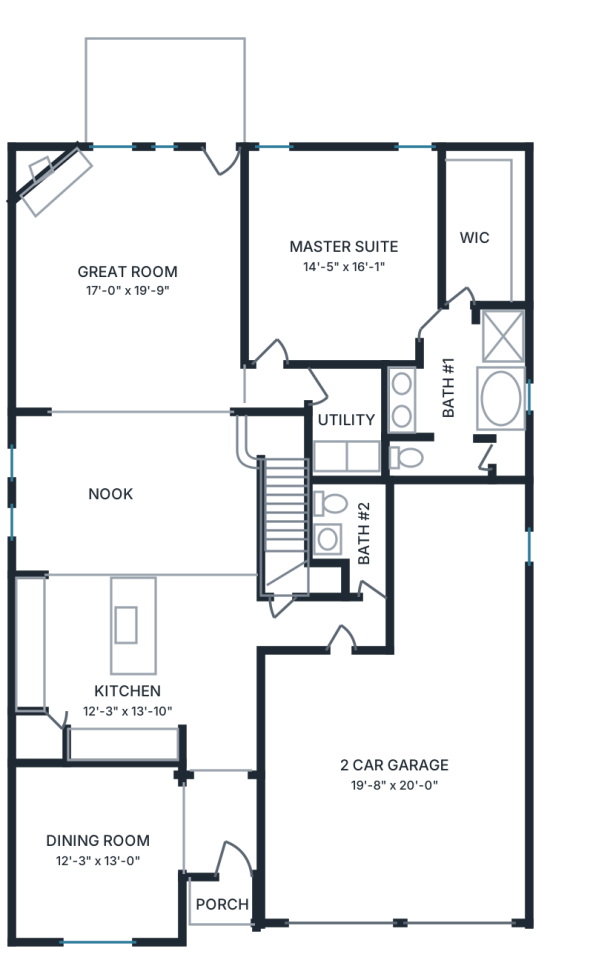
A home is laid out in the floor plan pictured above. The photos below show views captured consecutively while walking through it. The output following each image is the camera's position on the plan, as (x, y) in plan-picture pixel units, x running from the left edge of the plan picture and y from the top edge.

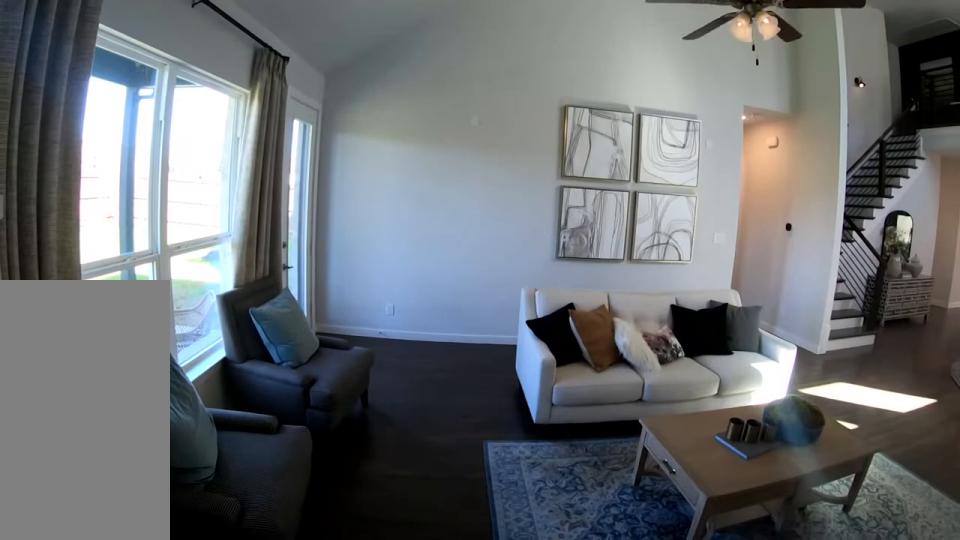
(66, 205)
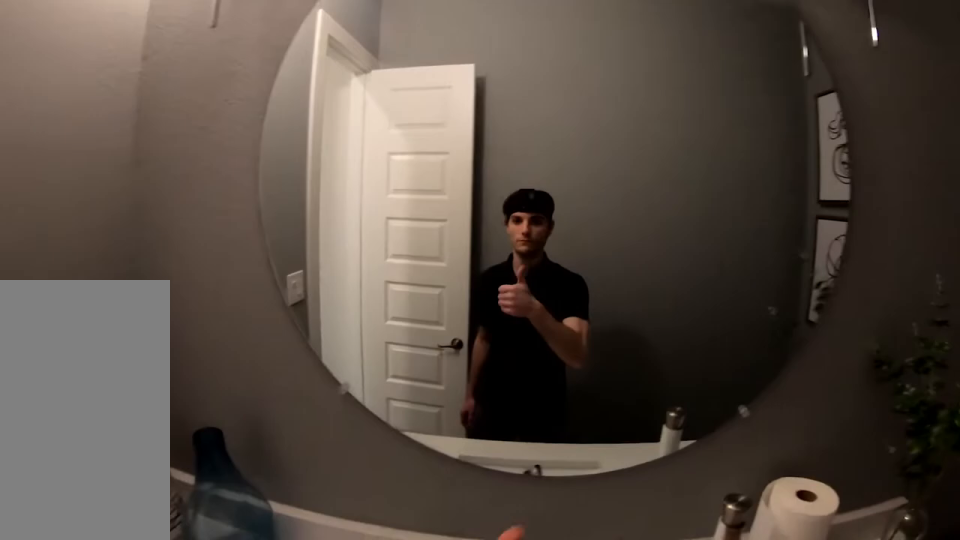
(349, 556)
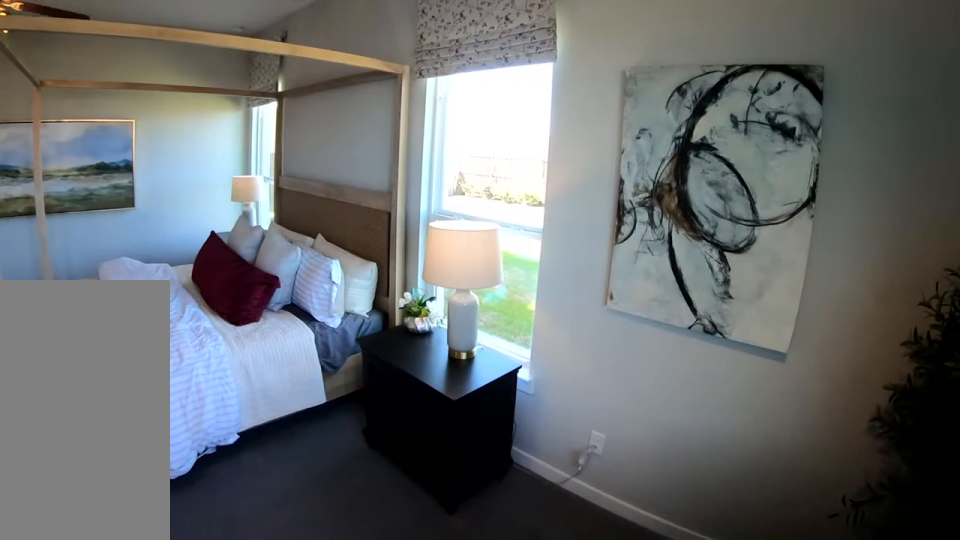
(417, 288)
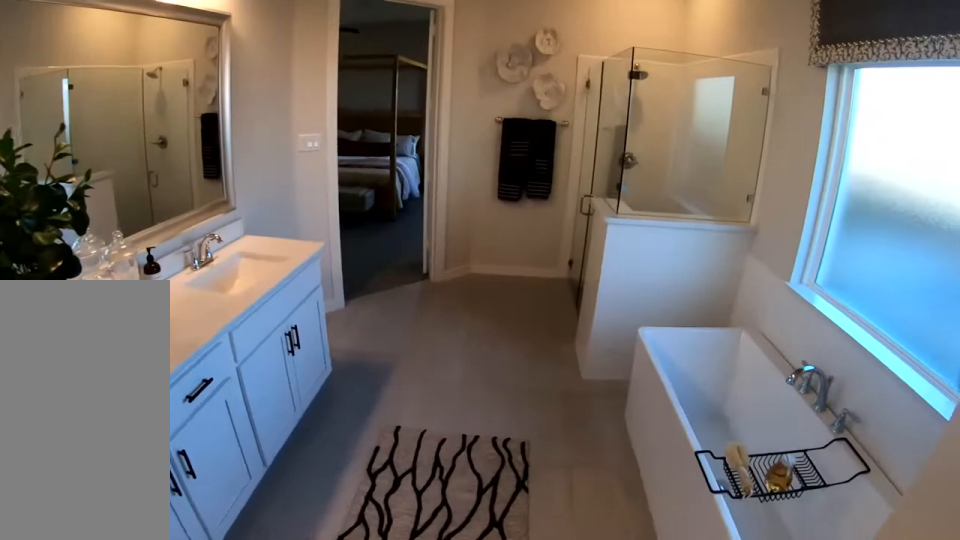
(455, 427)
